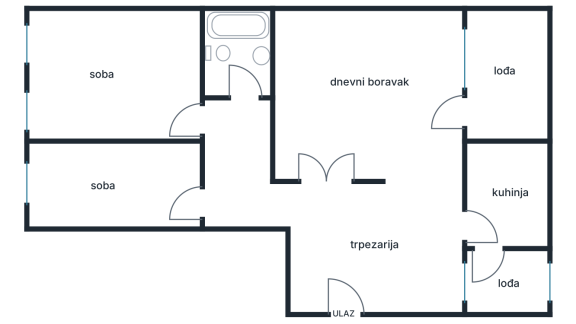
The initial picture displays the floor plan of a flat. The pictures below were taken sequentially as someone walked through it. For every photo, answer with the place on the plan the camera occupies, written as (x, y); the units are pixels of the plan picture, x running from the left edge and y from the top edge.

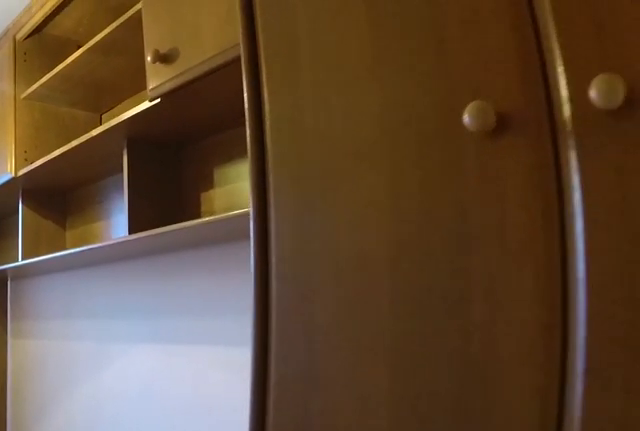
(191, 206)
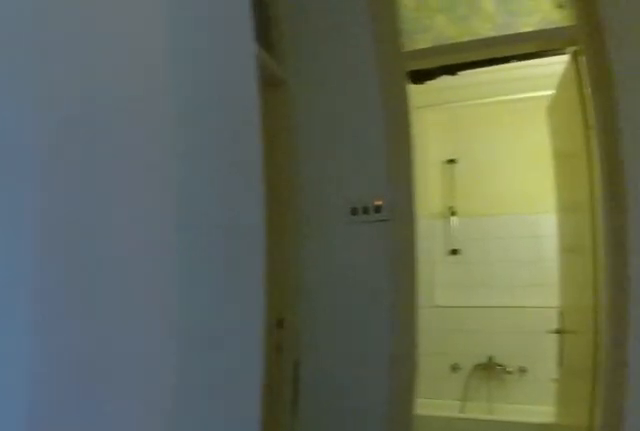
(252, 210)
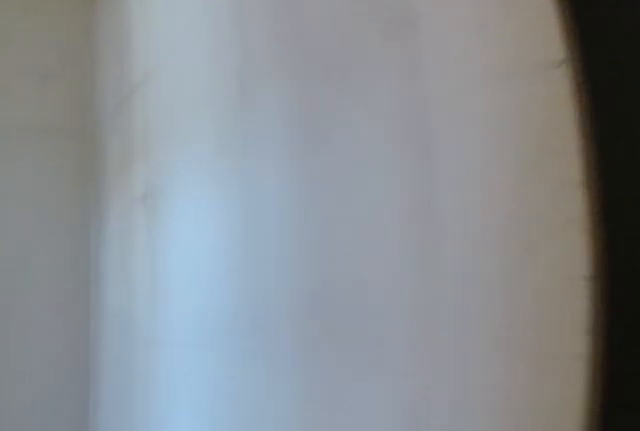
(242, 187)
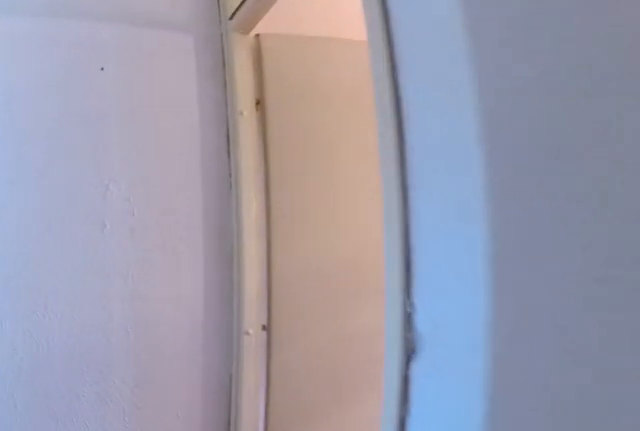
(235, 135)
